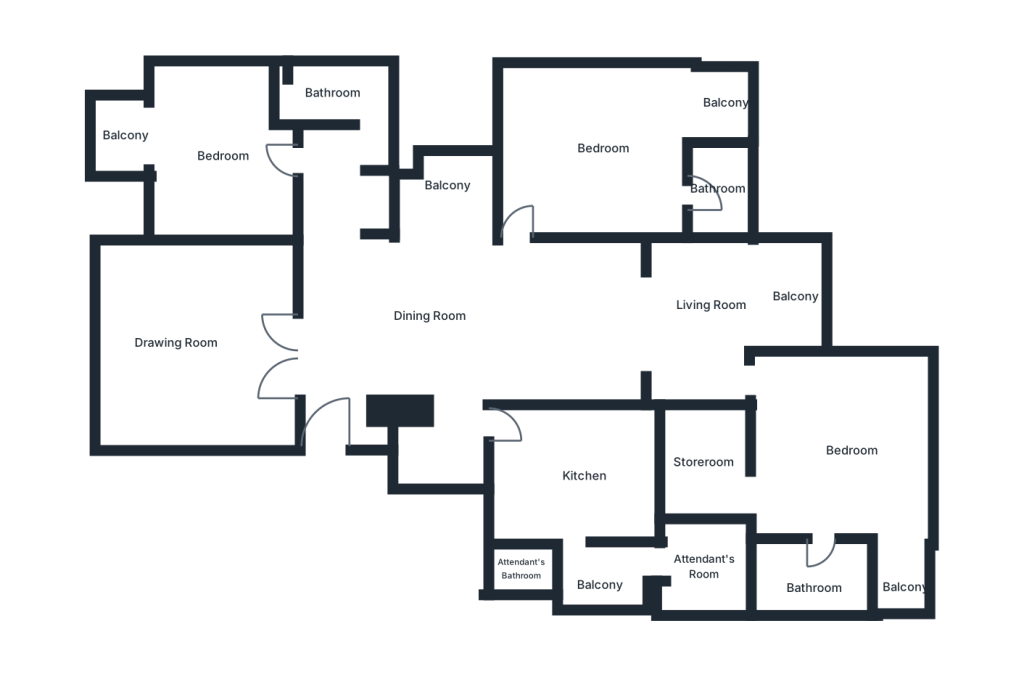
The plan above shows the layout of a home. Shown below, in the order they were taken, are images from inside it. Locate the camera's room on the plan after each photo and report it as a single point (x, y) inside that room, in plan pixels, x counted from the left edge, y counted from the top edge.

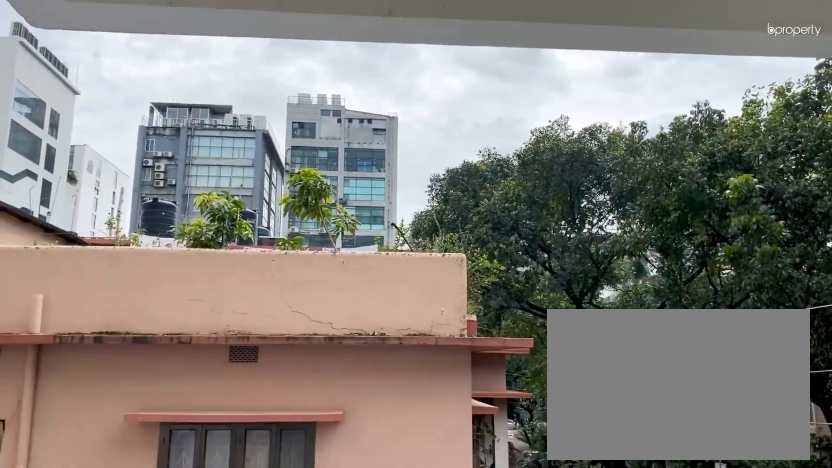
(120, 142)
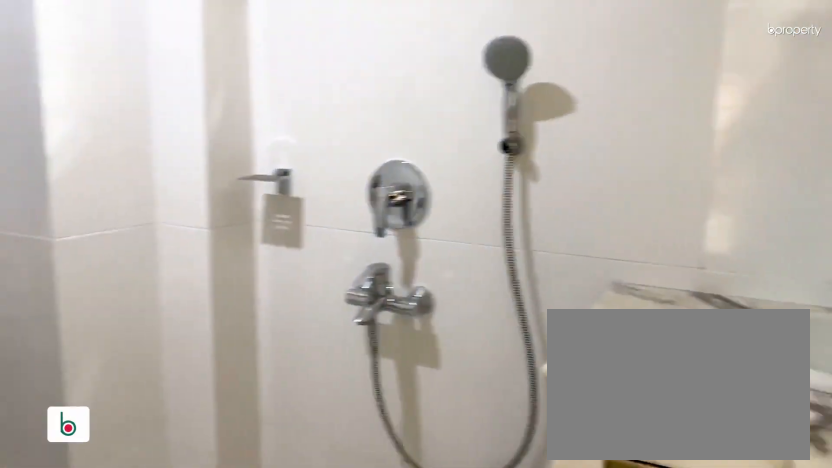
(326, 88)
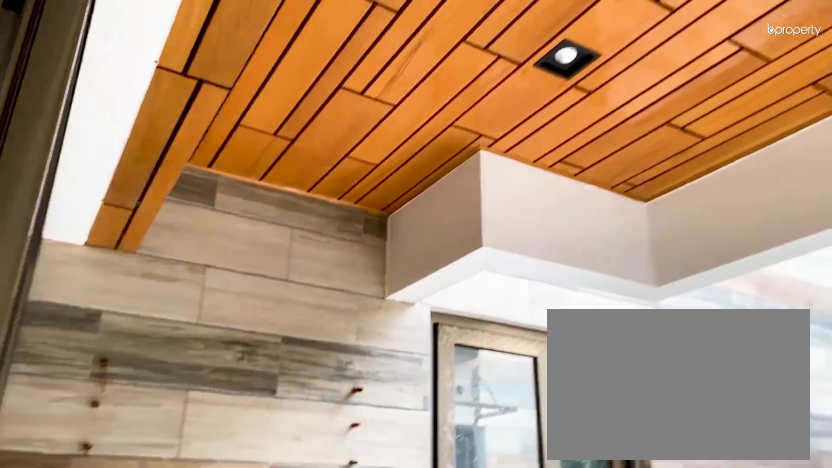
(441, 178)
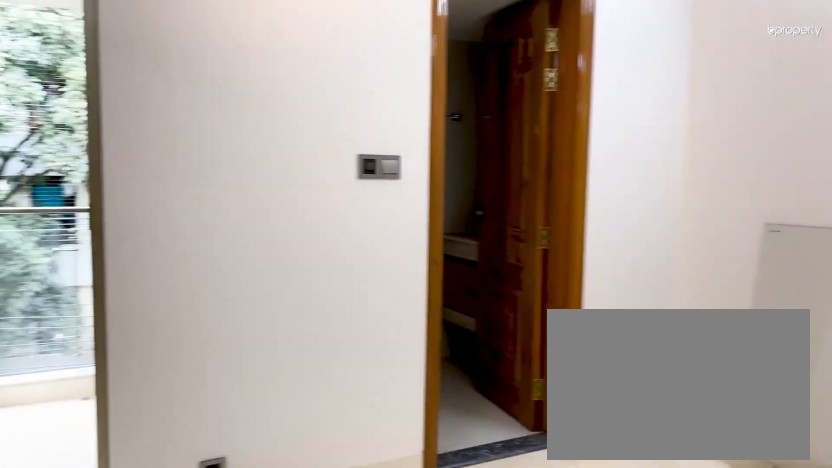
(605, 153)
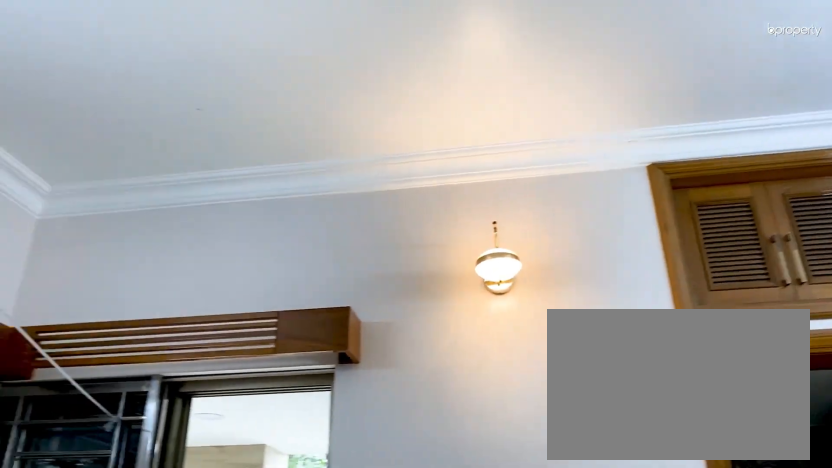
(605, 153)
